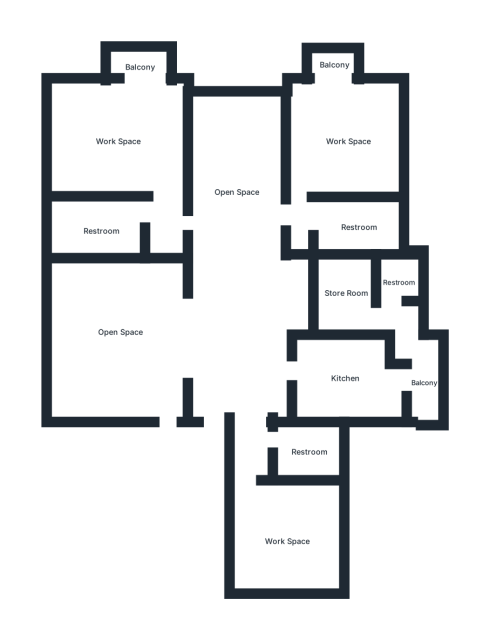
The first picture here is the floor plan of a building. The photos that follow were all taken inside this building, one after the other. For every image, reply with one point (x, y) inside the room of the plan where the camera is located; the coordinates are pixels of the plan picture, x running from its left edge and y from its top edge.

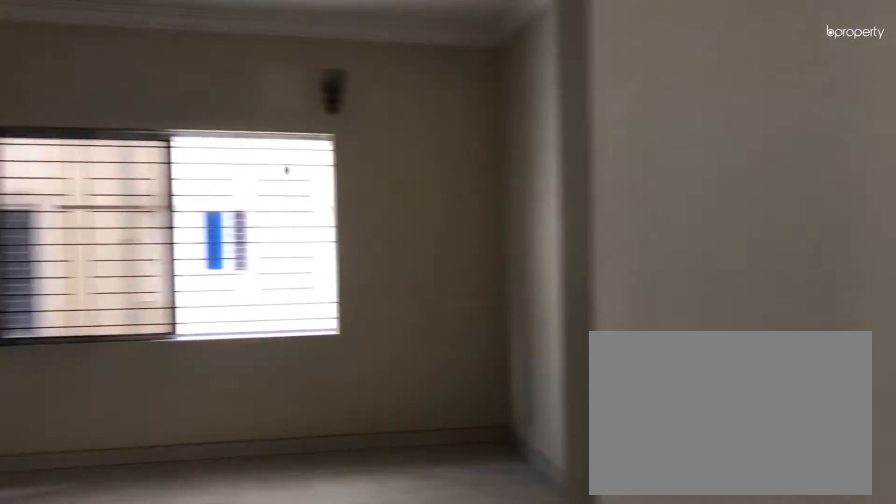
(158, 335)
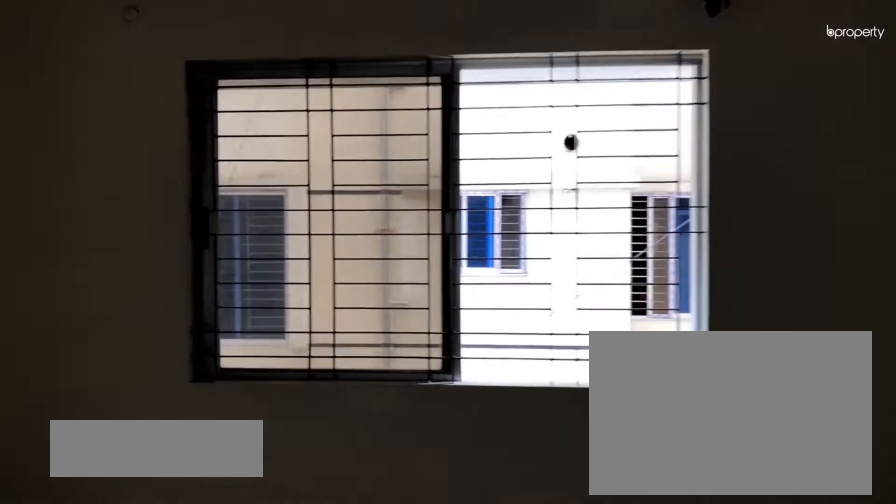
(158, 335)
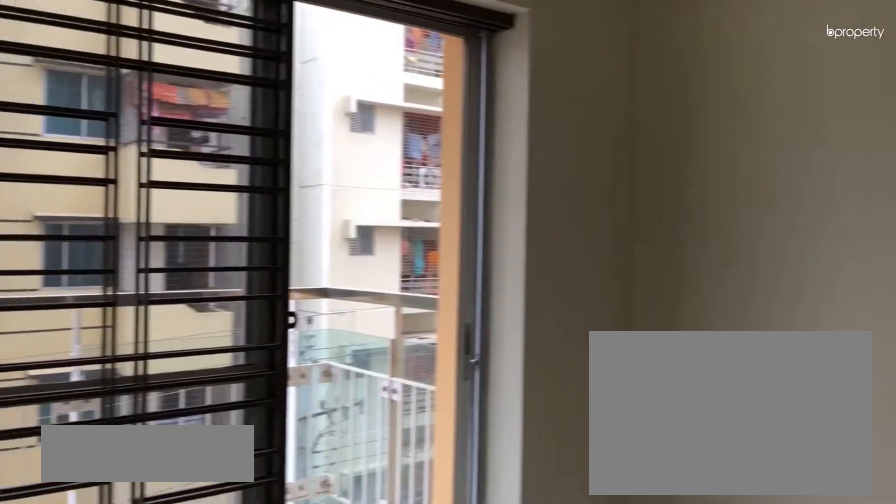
(119, 141)
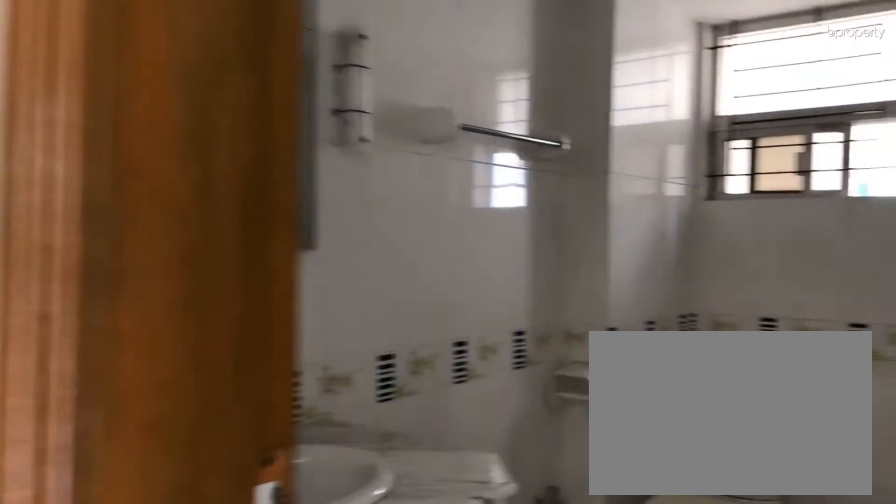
(111, 221)
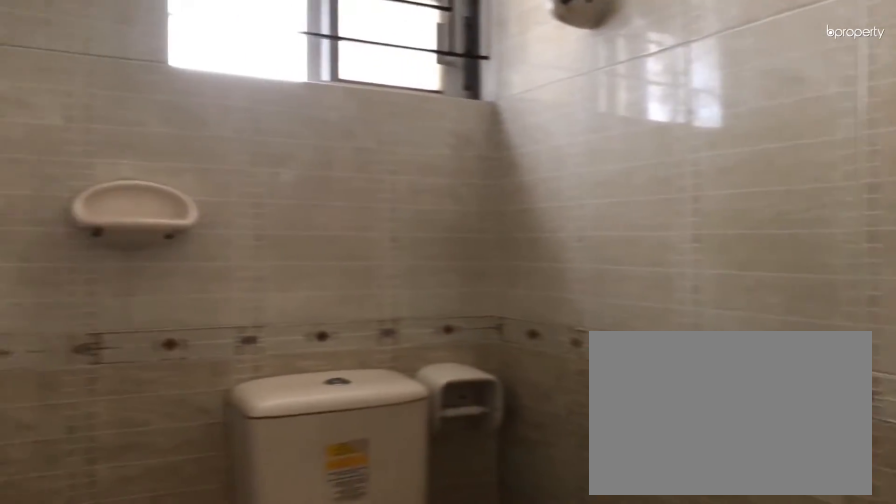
(305, 455)
